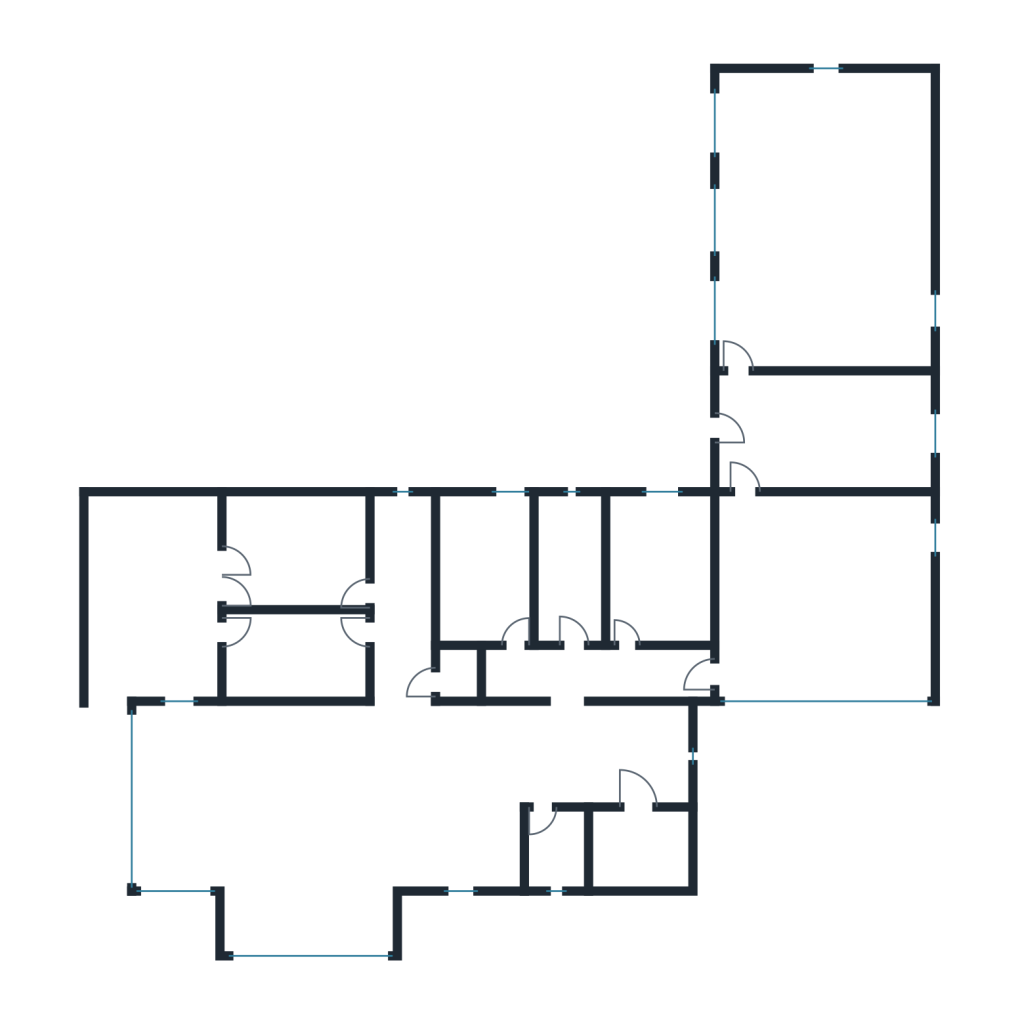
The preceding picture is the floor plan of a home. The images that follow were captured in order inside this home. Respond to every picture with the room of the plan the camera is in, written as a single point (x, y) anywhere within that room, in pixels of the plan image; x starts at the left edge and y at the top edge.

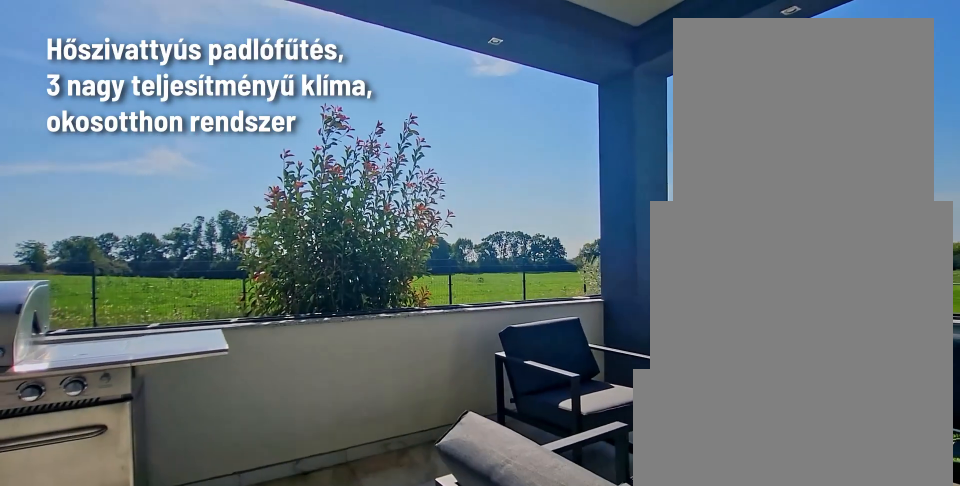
(155, 600)
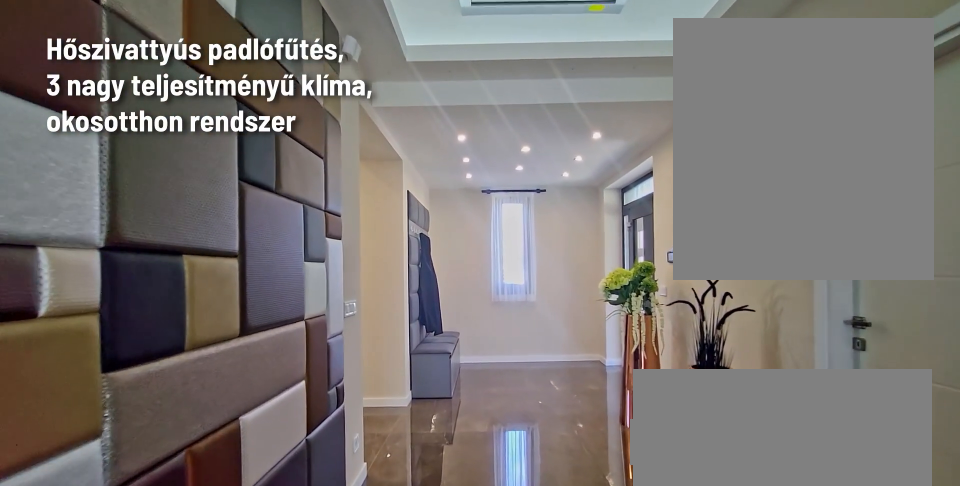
(561, 752)
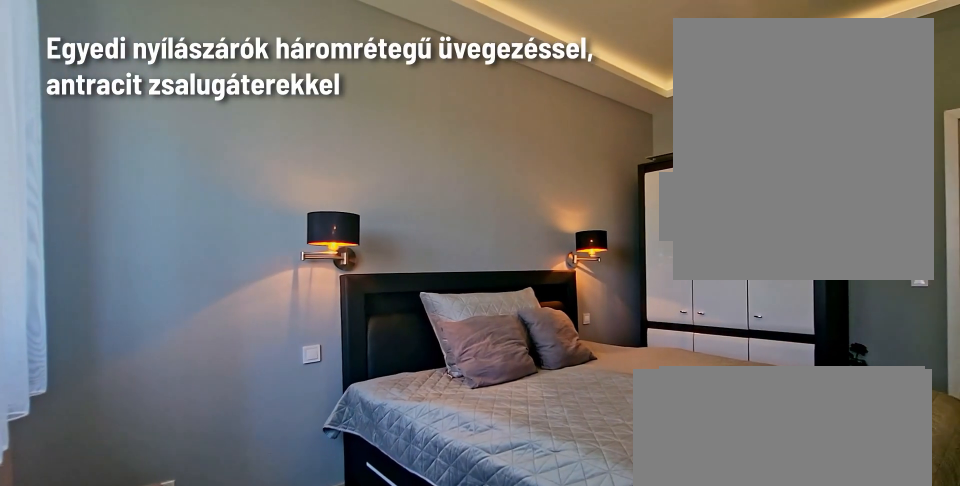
(661, 573)
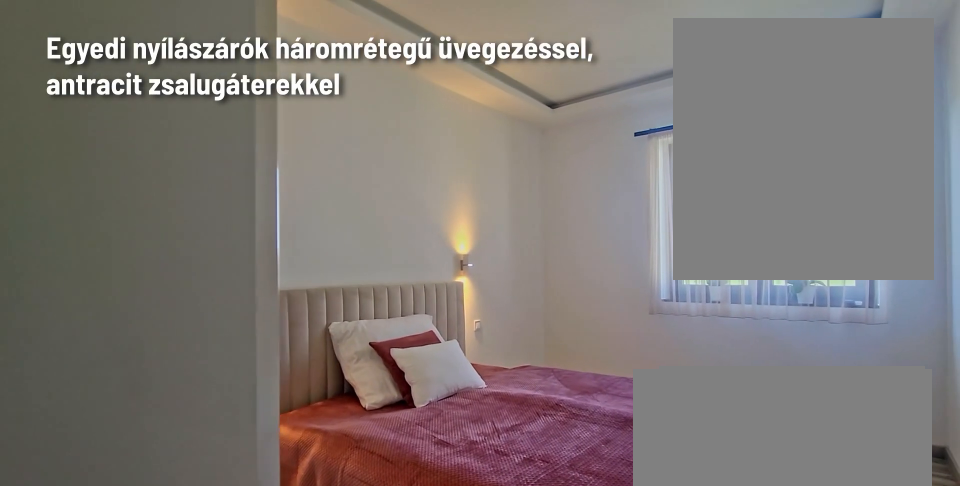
(490, 573)
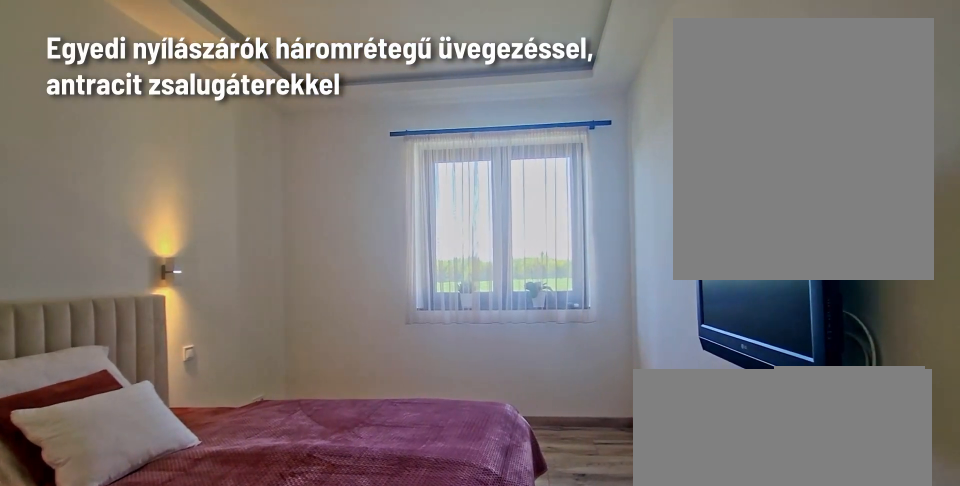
(490, 573)
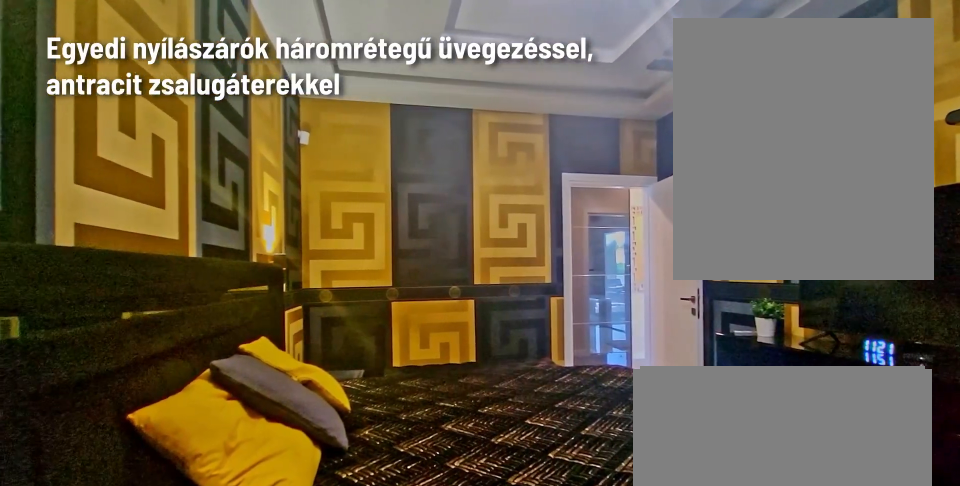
(297, 553)
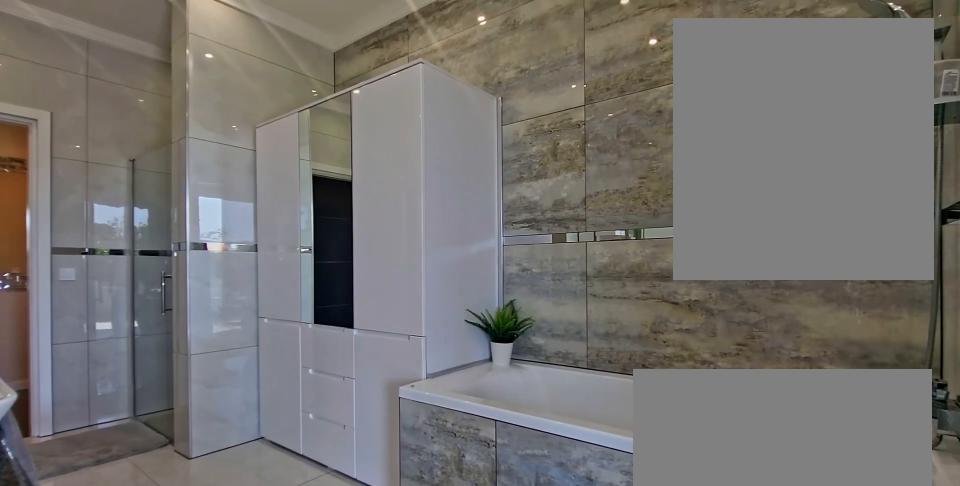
(299, 655)
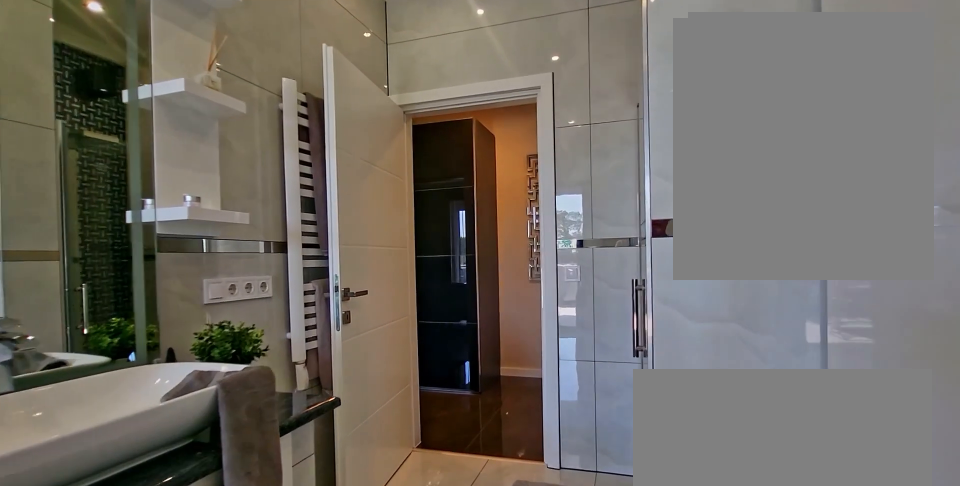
(298, 655)
